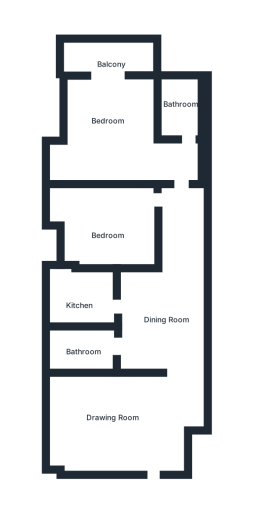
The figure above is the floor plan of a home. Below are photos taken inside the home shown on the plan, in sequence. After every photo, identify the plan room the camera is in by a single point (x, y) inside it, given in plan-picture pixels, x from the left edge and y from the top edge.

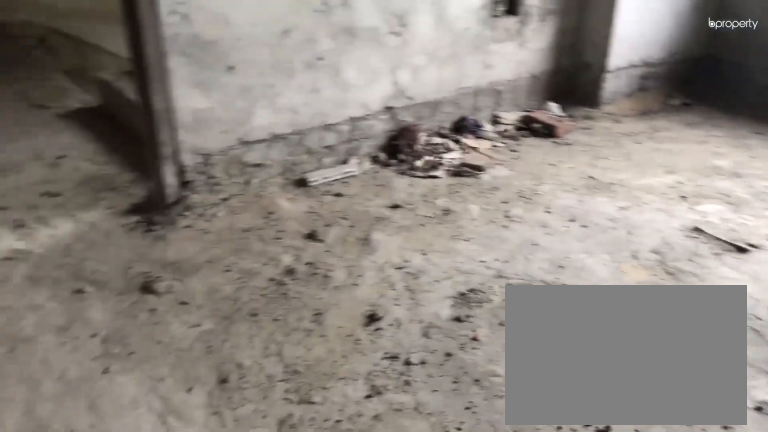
(110, 415)
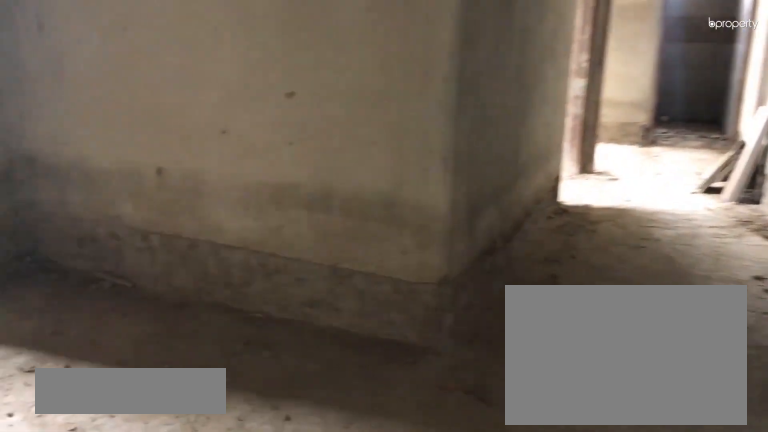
(149, 325)
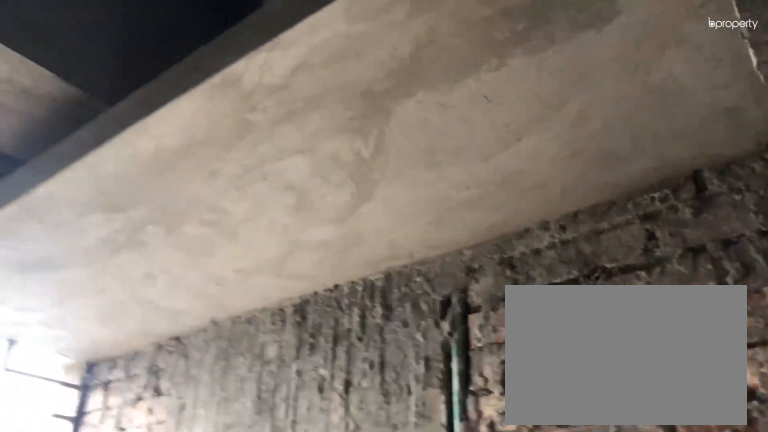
(86, 299)
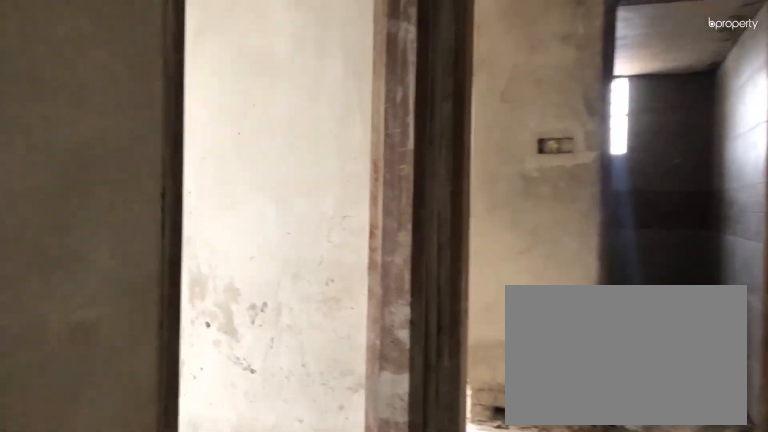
(118, 217)
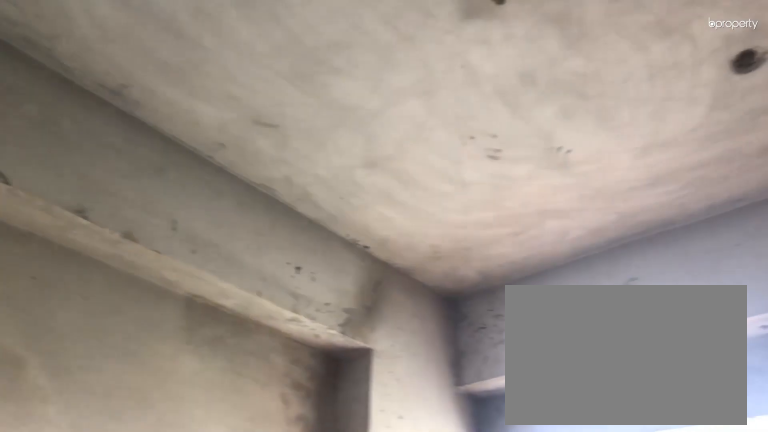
(118, 217)
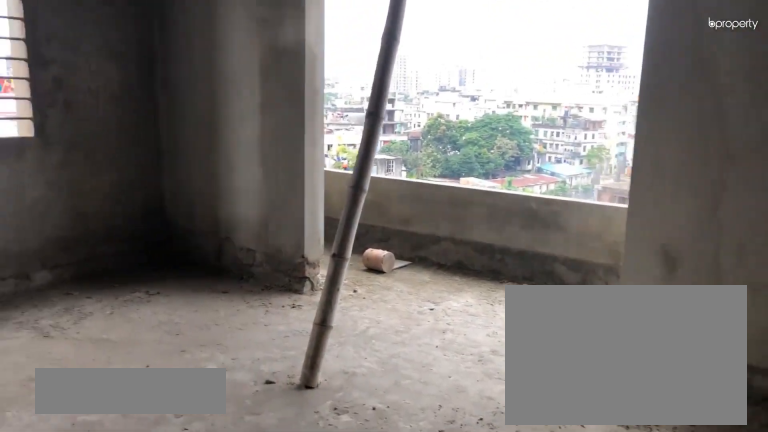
(113, 131)
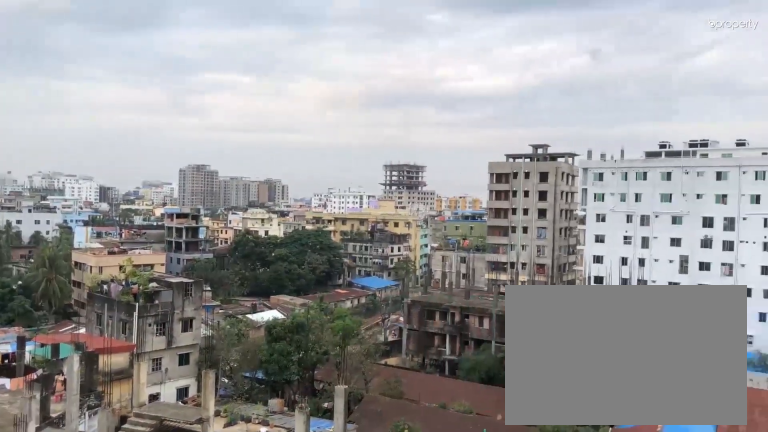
(105, 66)
